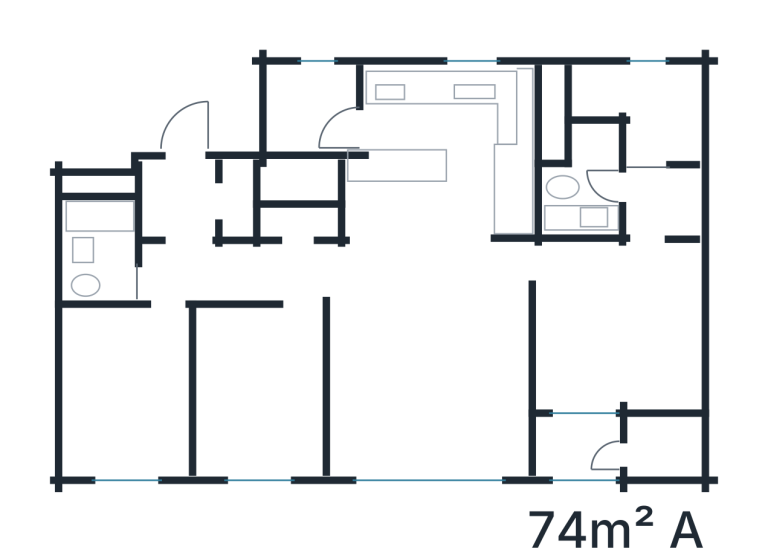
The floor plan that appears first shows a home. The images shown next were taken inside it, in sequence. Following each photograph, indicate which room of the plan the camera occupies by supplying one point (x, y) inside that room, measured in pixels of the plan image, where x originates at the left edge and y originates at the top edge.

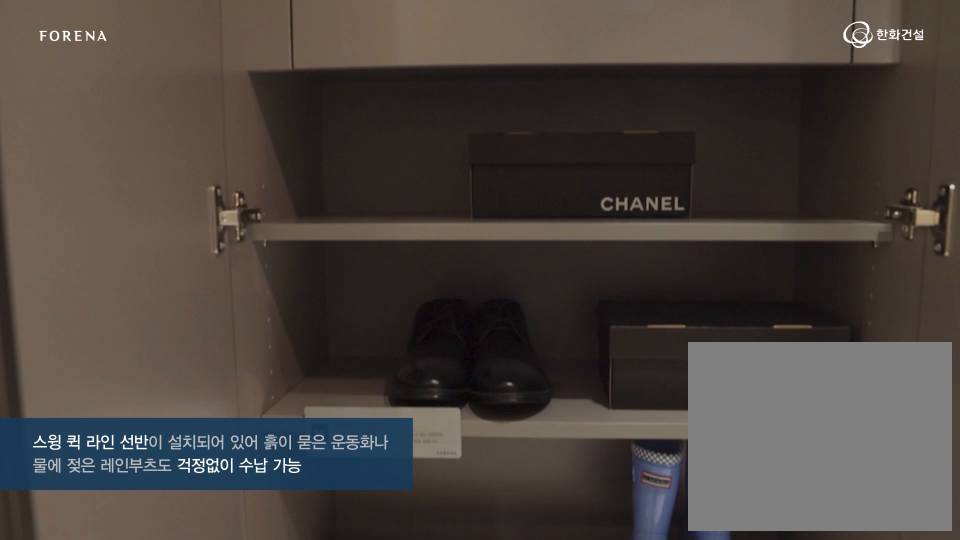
(188, 197)
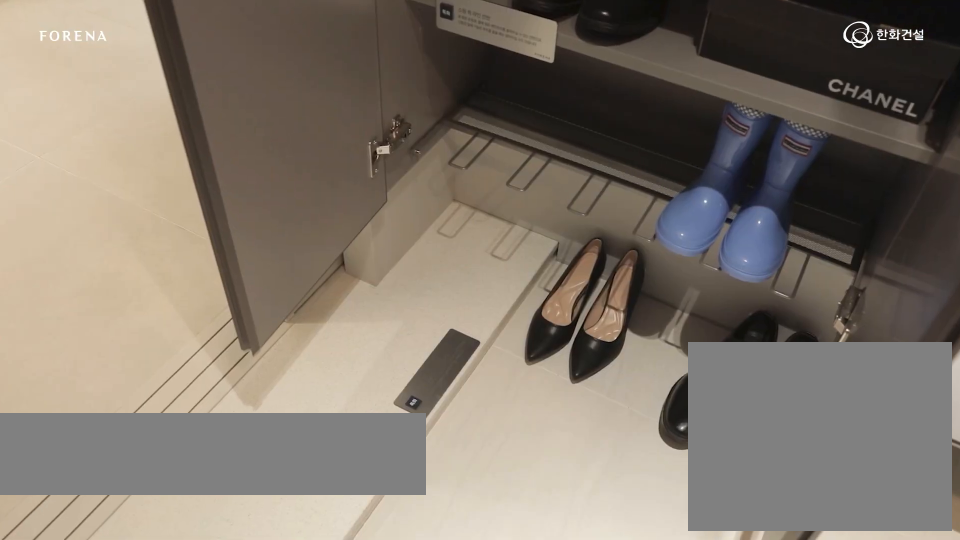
(188, 197)
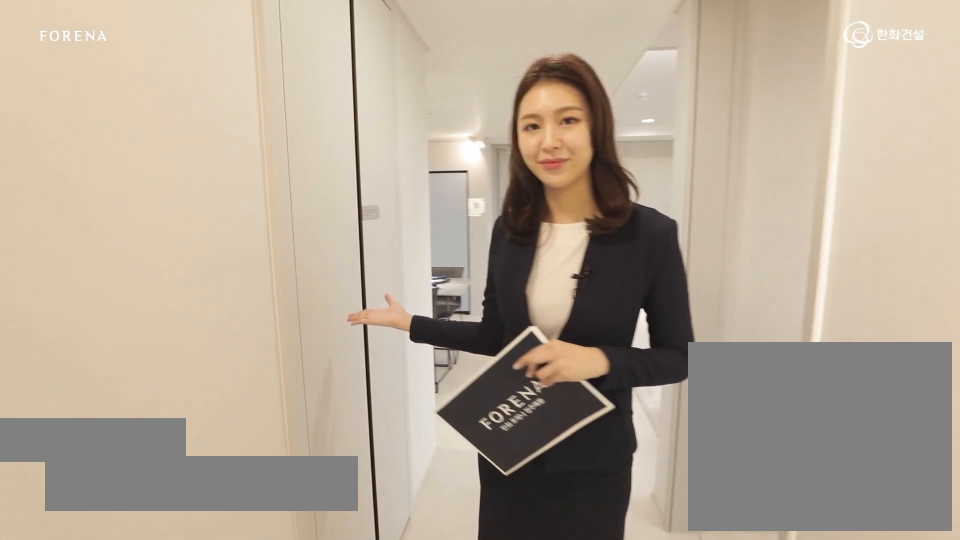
(273, 272)
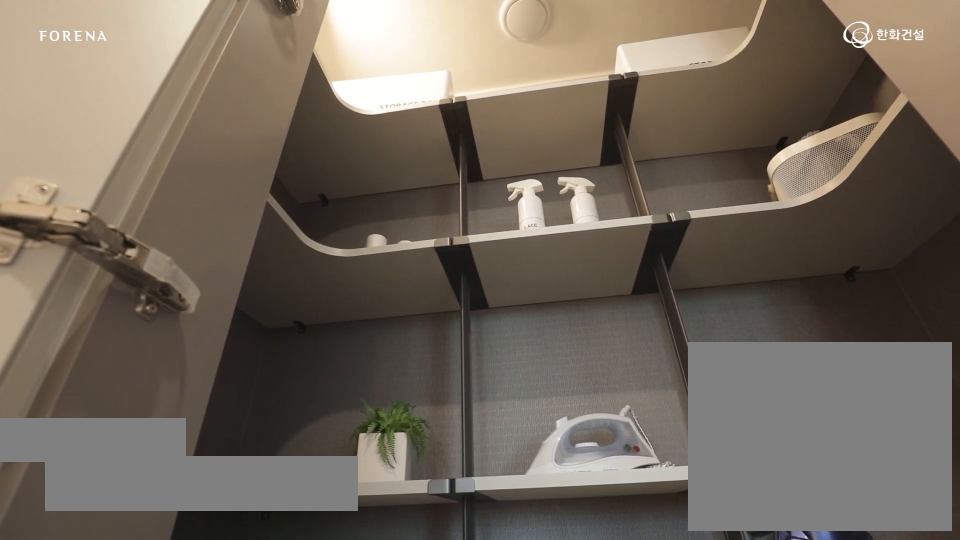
(274, 272)
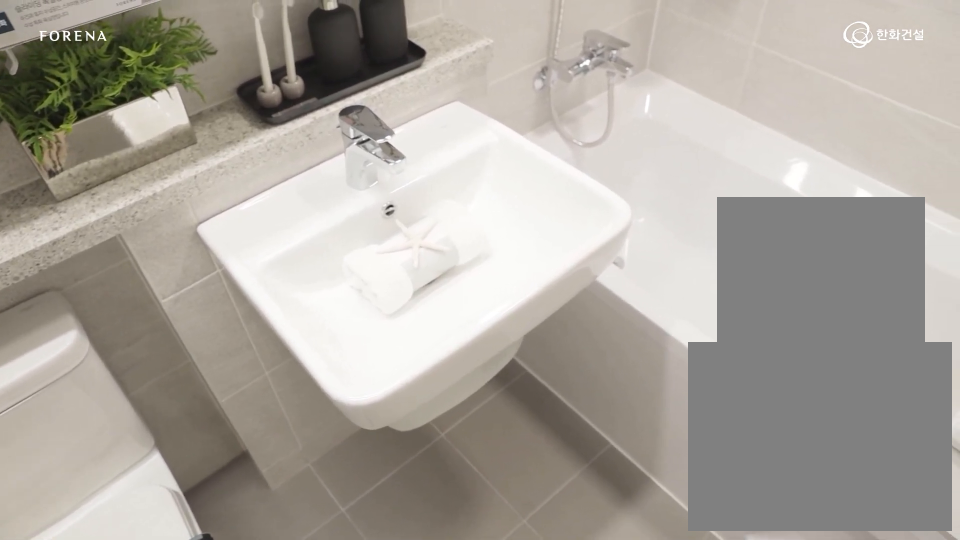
(129, 278)
